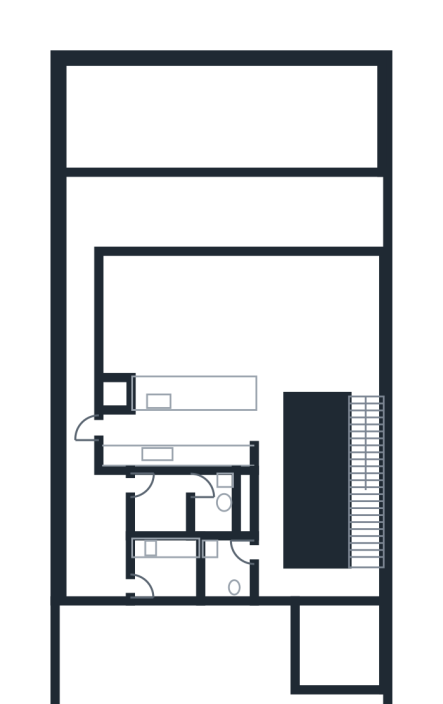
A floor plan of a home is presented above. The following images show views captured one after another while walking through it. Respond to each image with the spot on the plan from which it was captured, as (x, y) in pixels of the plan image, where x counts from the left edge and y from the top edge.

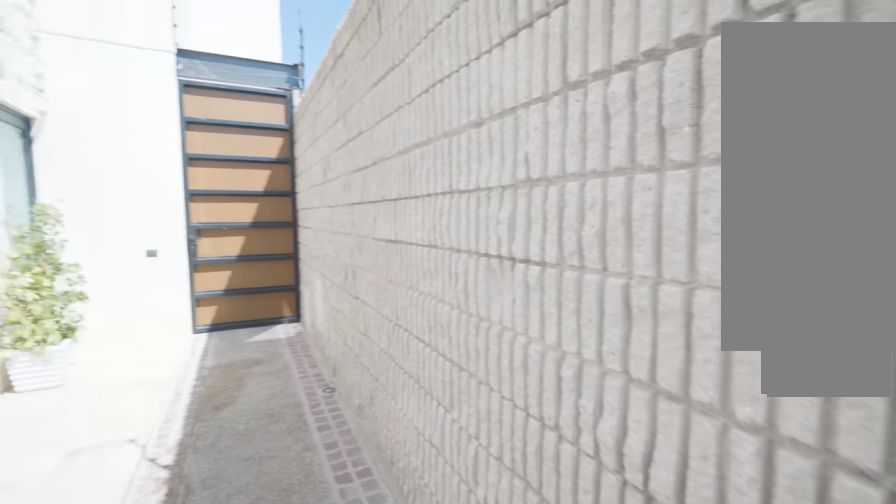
(89, 425)
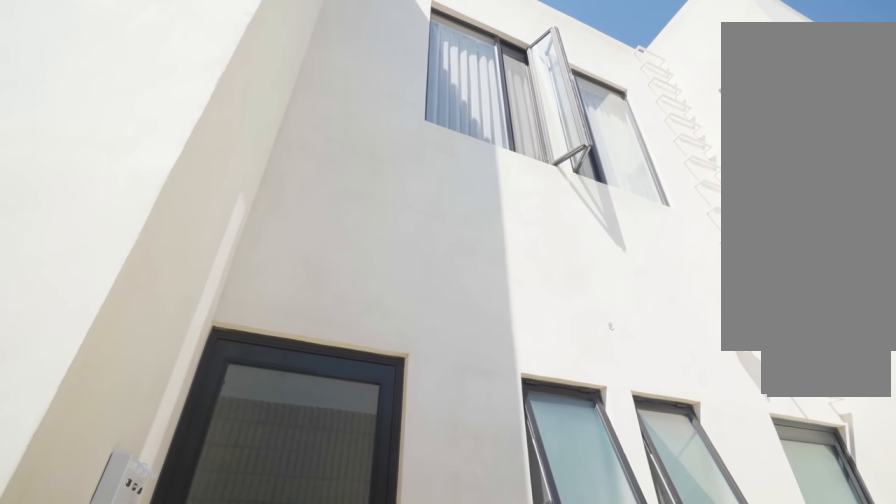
(81, 508)
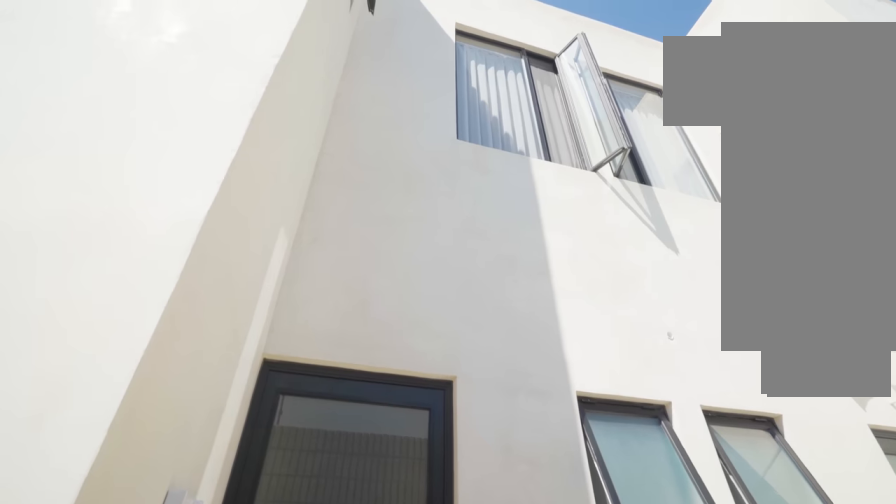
(81, 511)
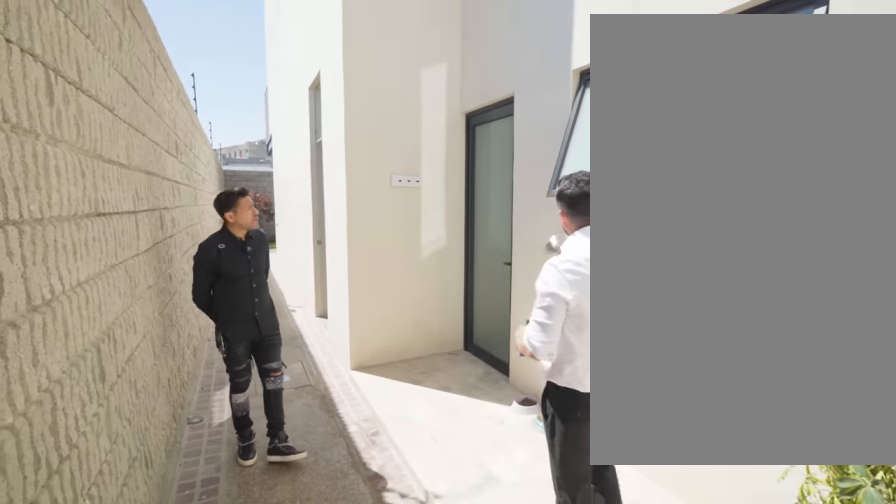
(87, 578)
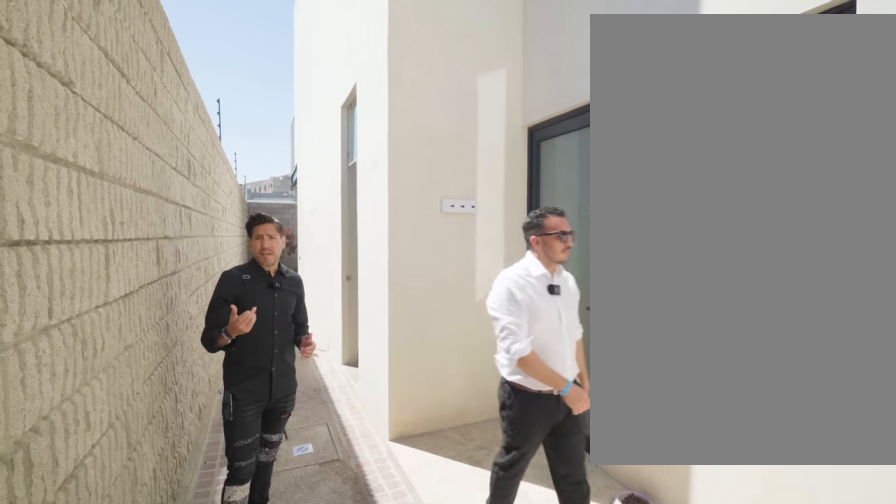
(86, 568)
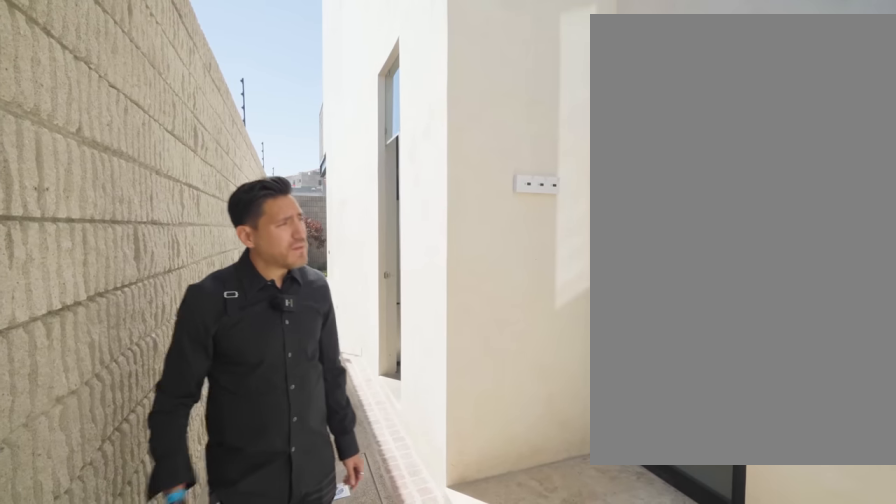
(80, 544)
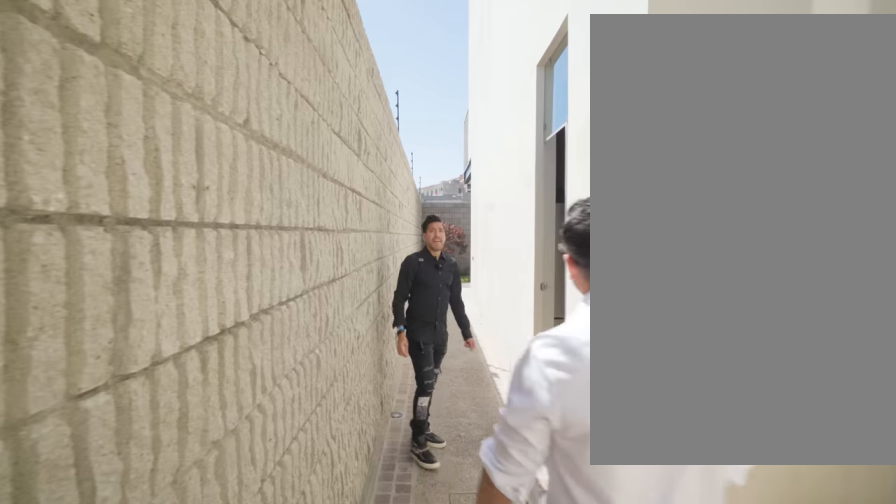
(76, 534)
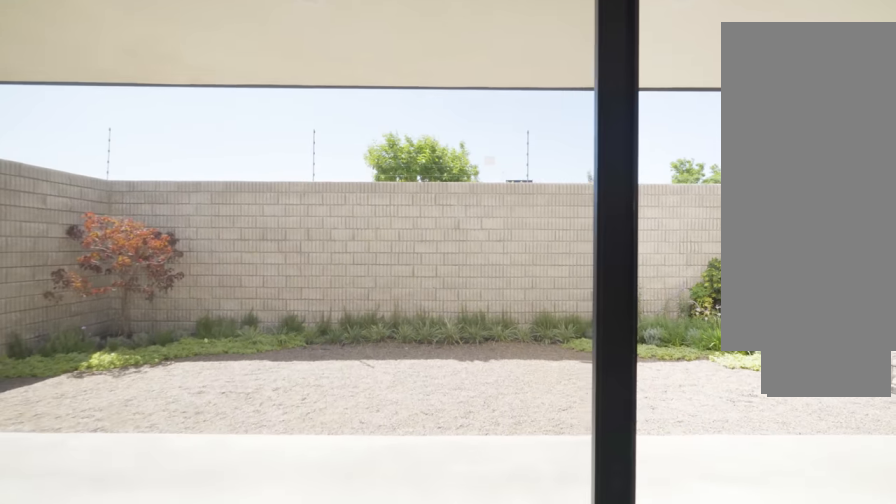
(215, 321)
